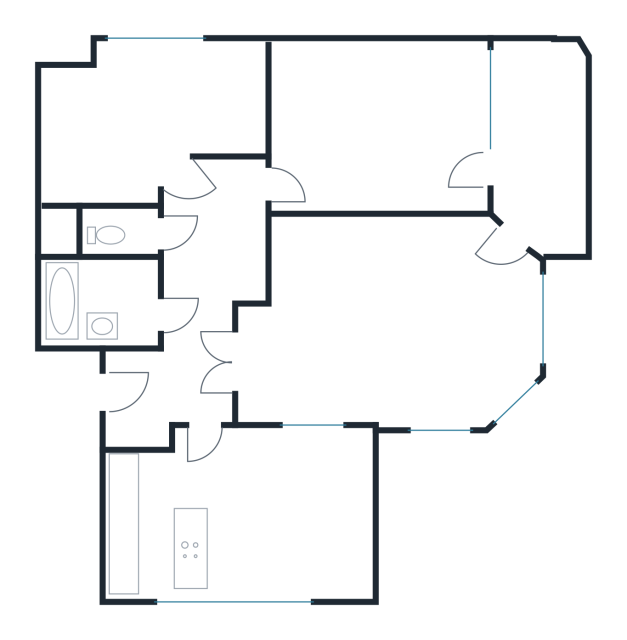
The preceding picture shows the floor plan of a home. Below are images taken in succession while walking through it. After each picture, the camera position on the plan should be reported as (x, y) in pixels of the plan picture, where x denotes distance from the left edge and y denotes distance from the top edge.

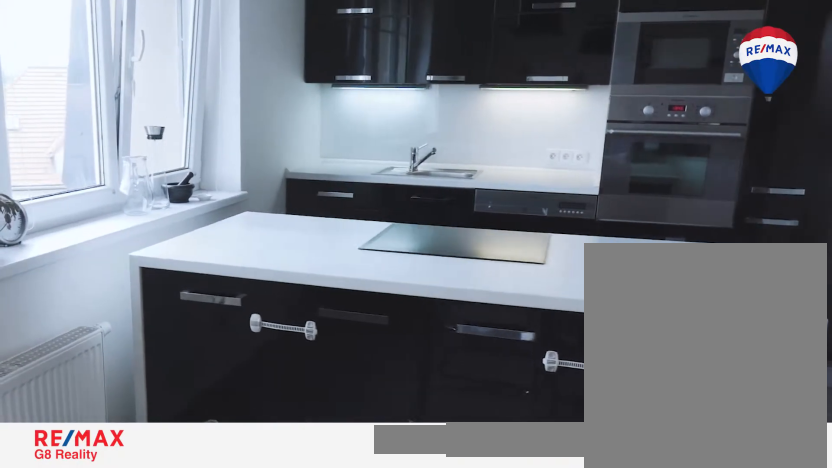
(327, 513)
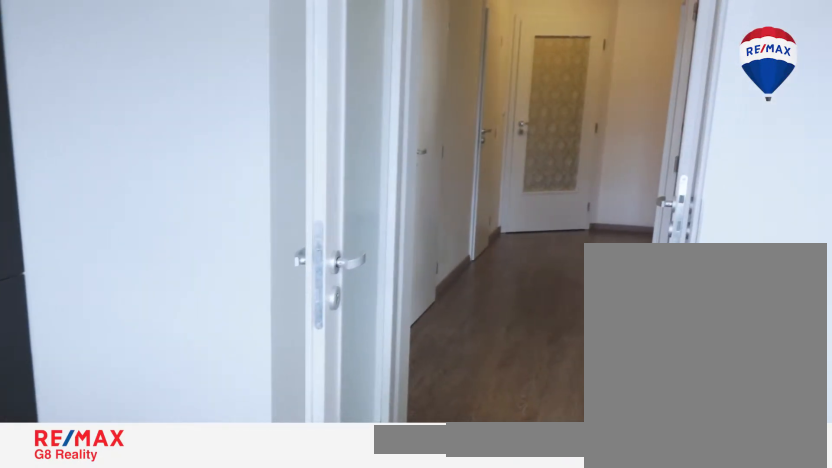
(238, 526)
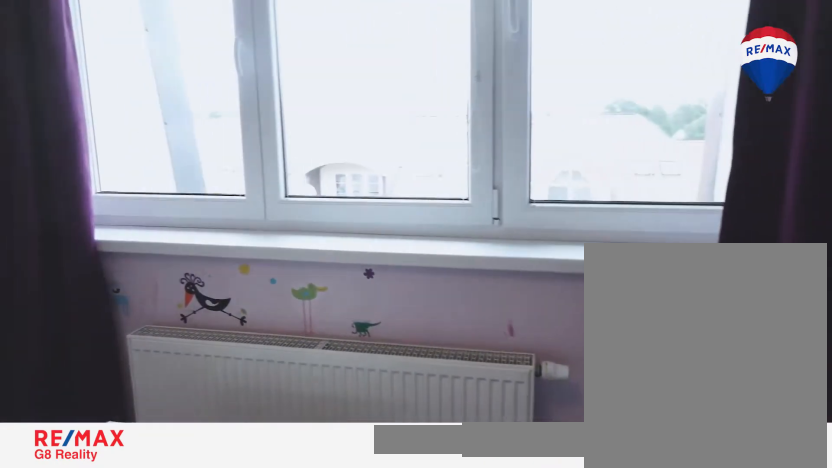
(166, 130)
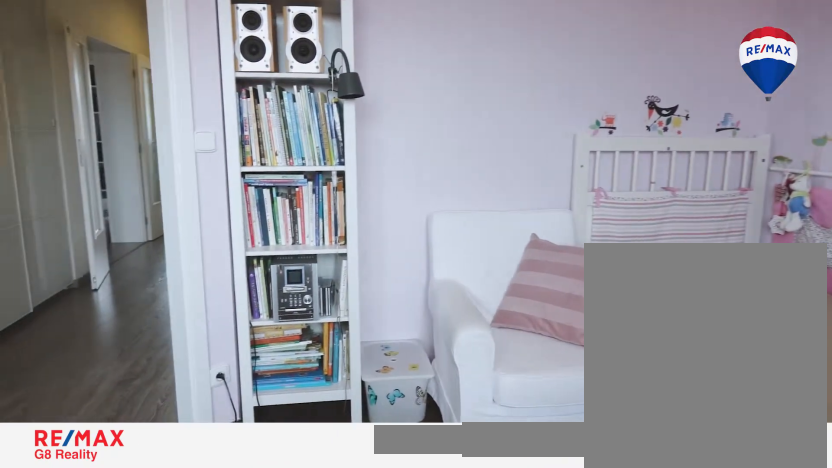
(153, 70)
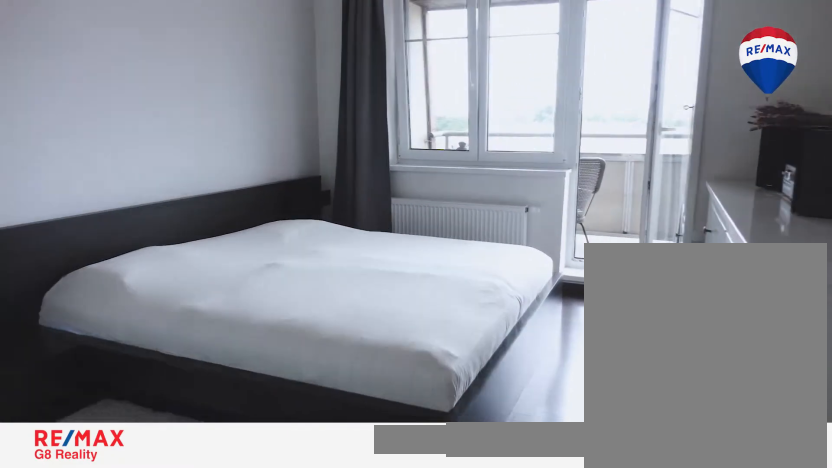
(320, 180)
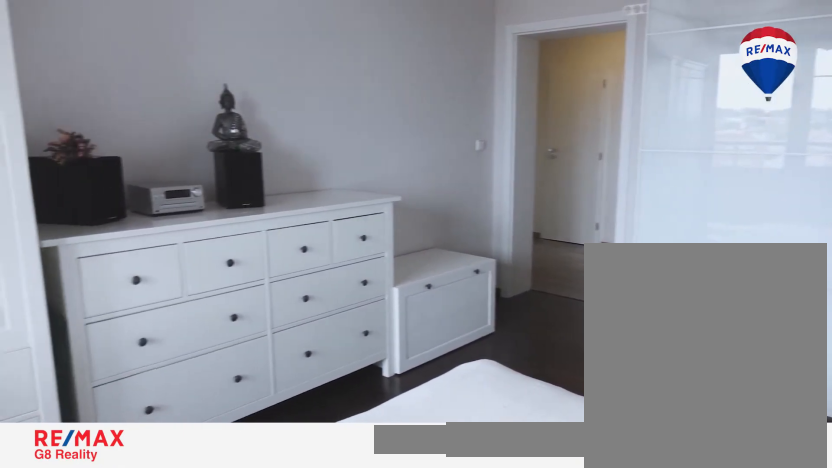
(485, 108)
